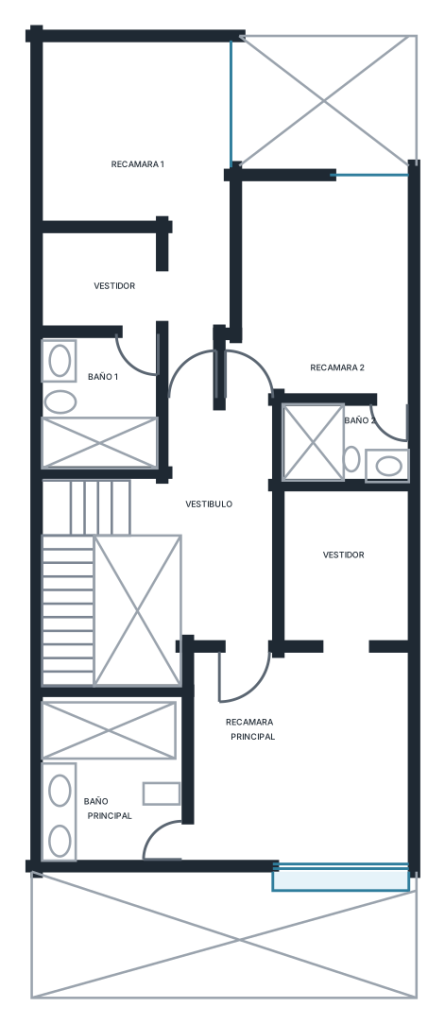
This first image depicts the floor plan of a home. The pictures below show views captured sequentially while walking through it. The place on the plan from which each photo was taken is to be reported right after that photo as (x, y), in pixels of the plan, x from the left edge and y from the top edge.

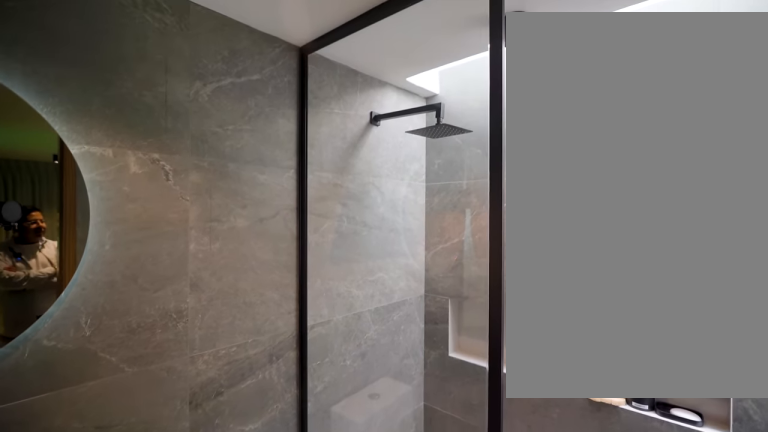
(389, 417)
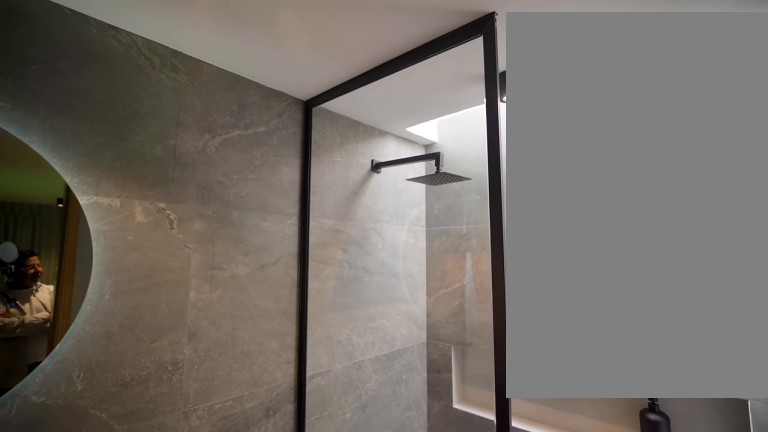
(389, 417)
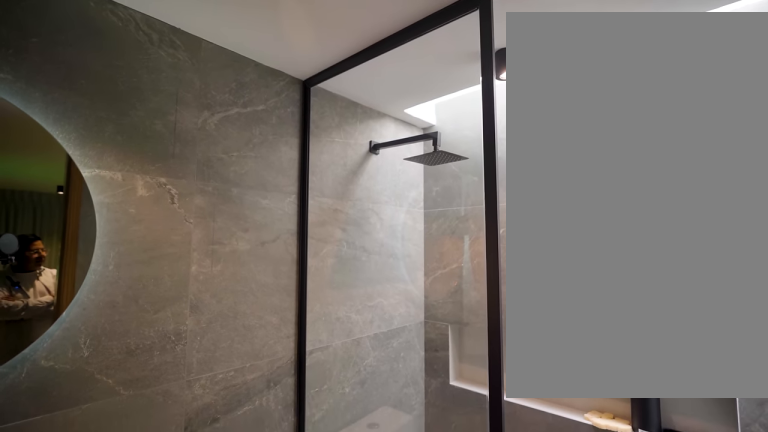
(389, 417)
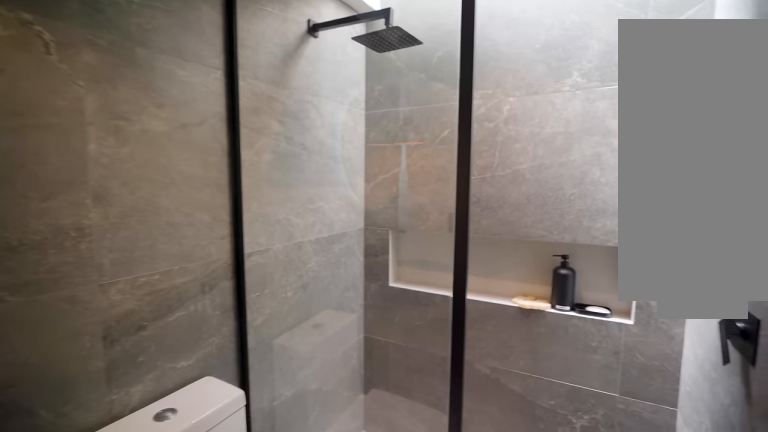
(389, 418)
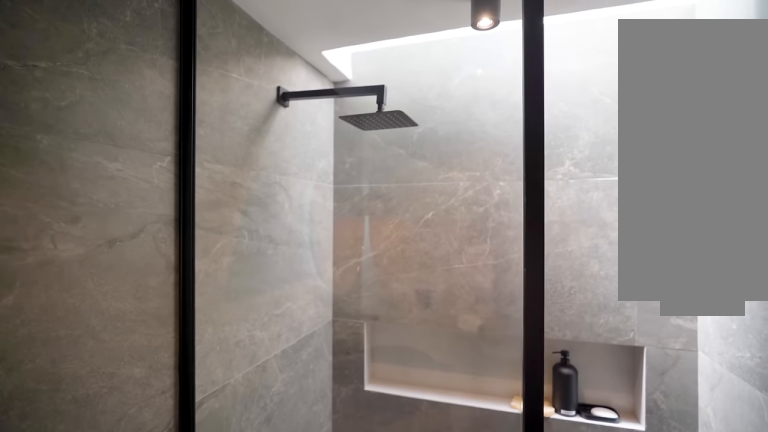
(385, 424)
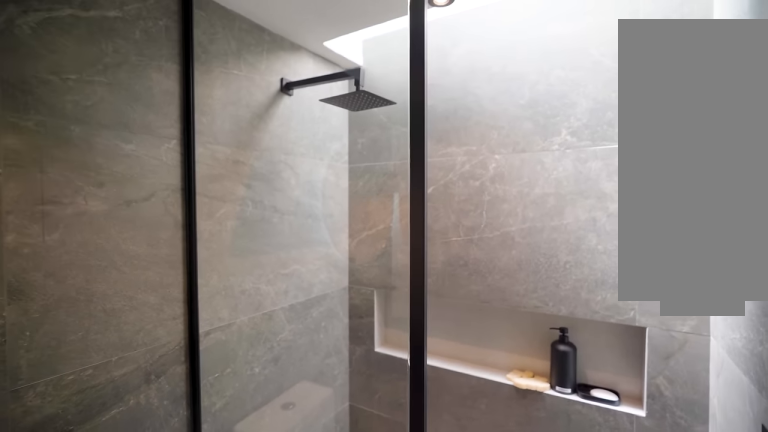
(375, 440)
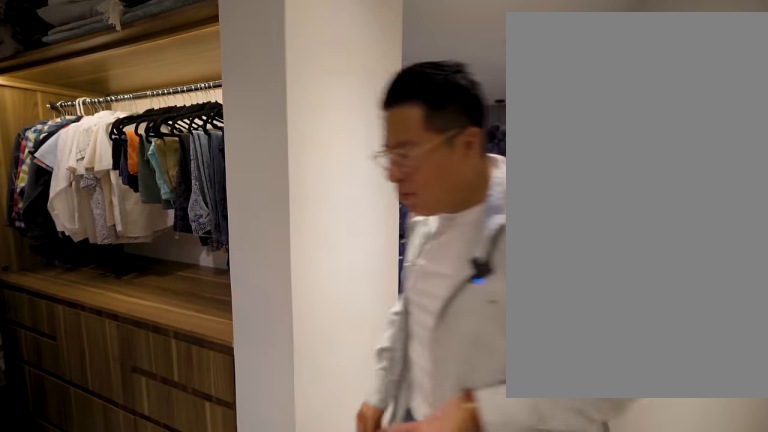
(180, 299)
